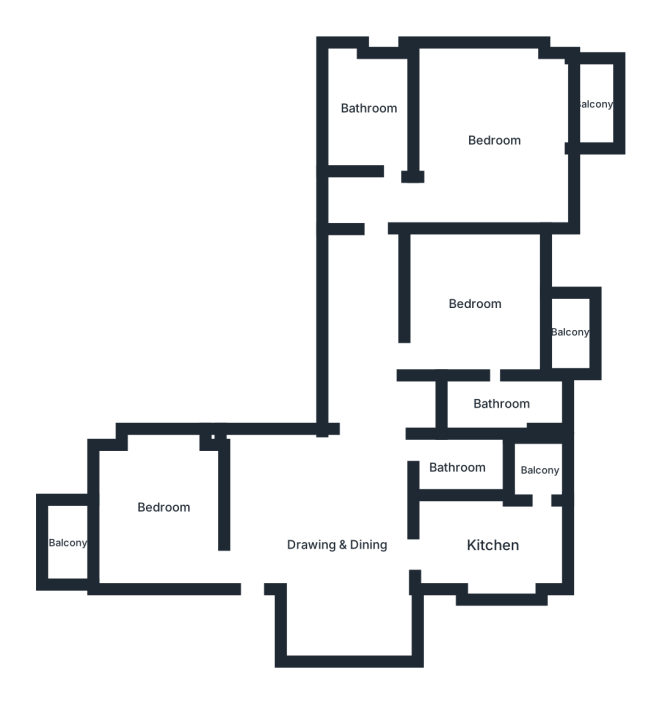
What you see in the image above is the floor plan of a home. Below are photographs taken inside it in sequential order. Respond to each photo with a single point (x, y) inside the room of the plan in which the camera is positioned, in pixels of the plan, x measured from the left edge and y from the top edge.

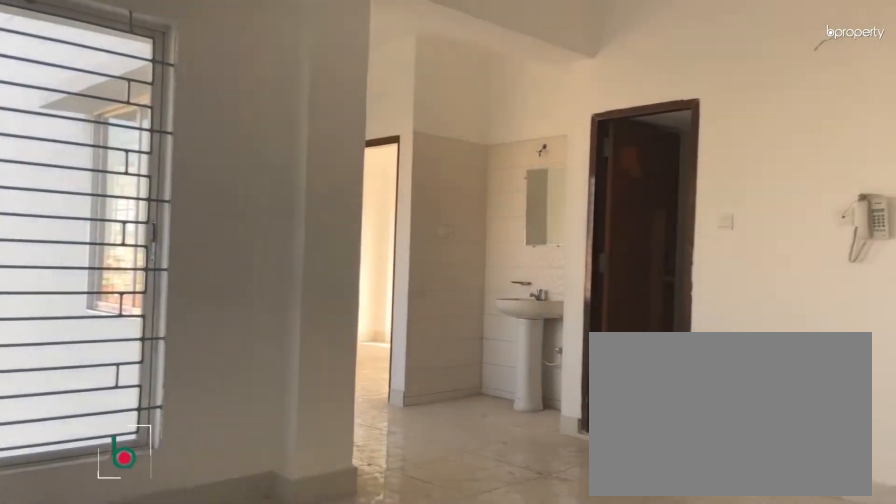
(339, 539)
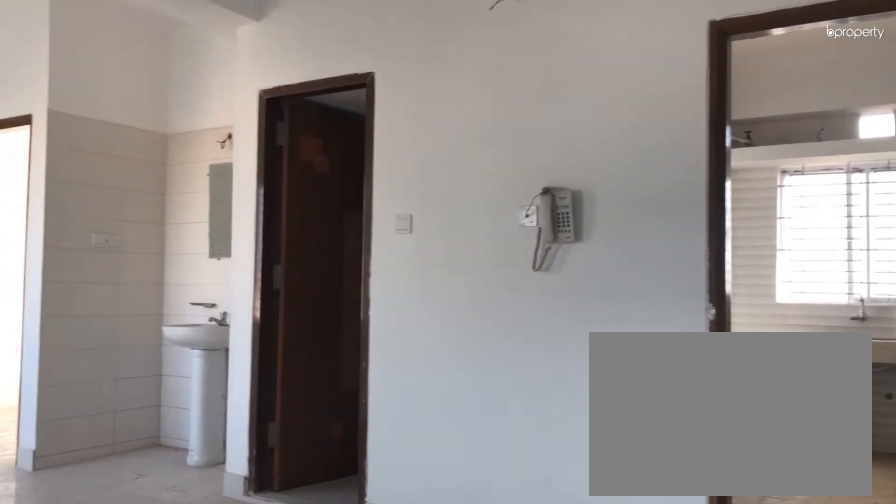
(339, 539)
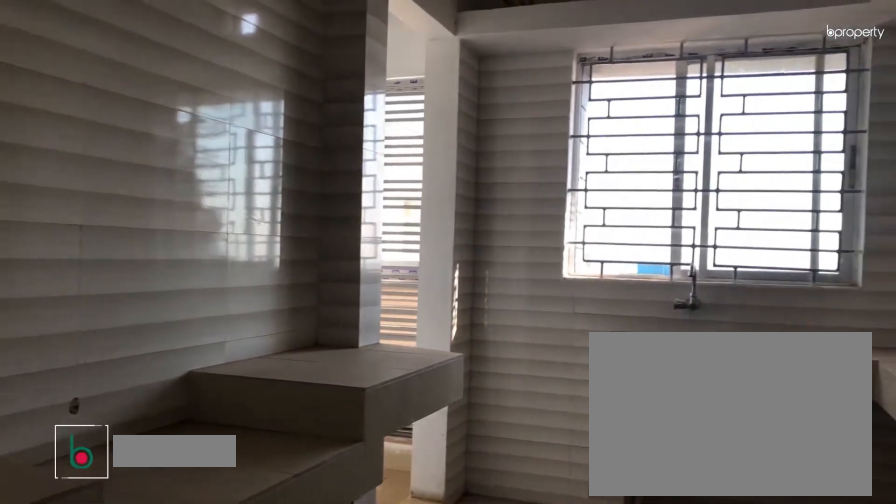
(494, 545)
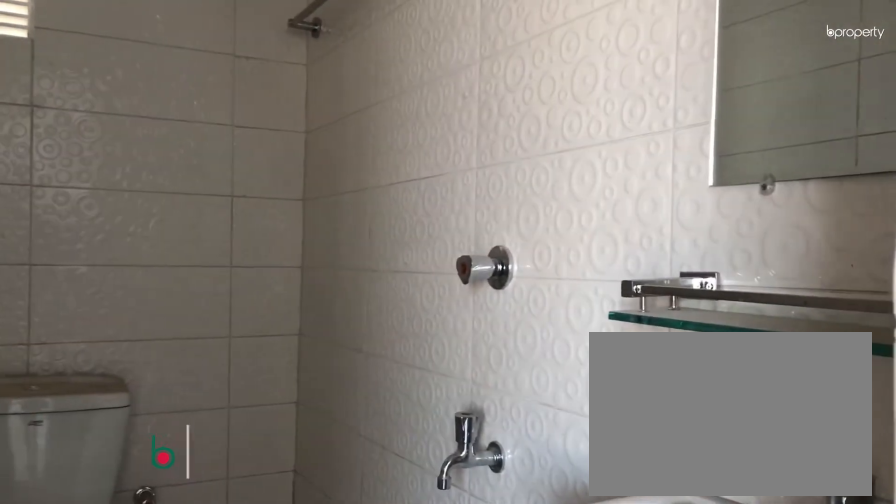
(459, 467)
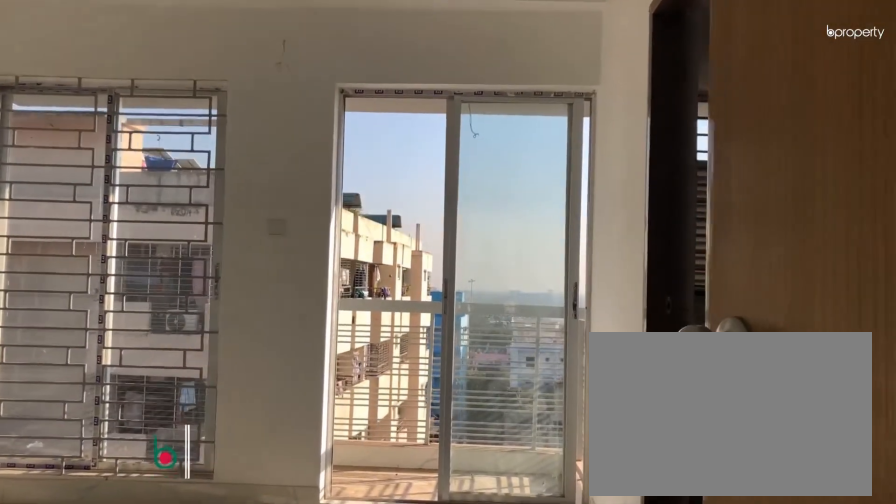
(477, 303)
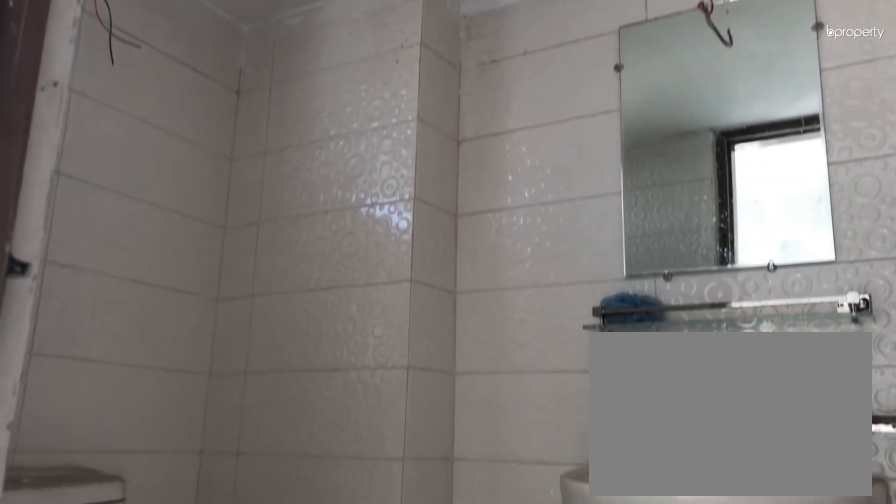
(502, 403)
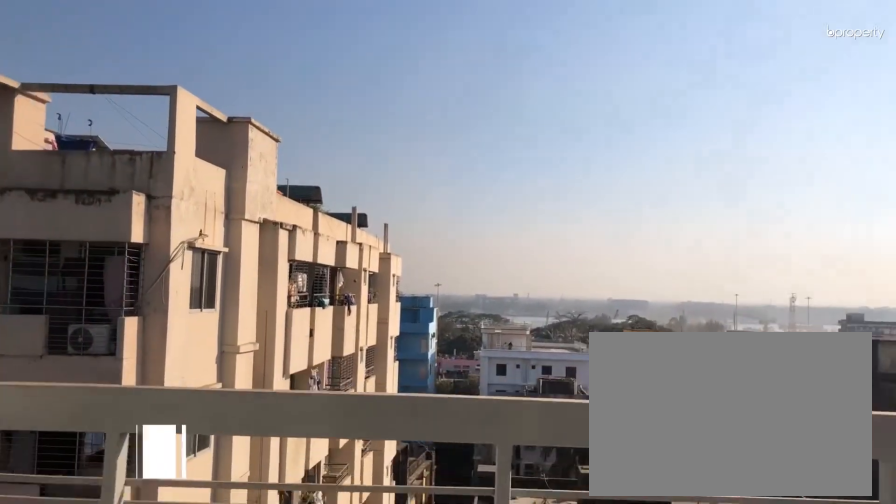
(568, 328)
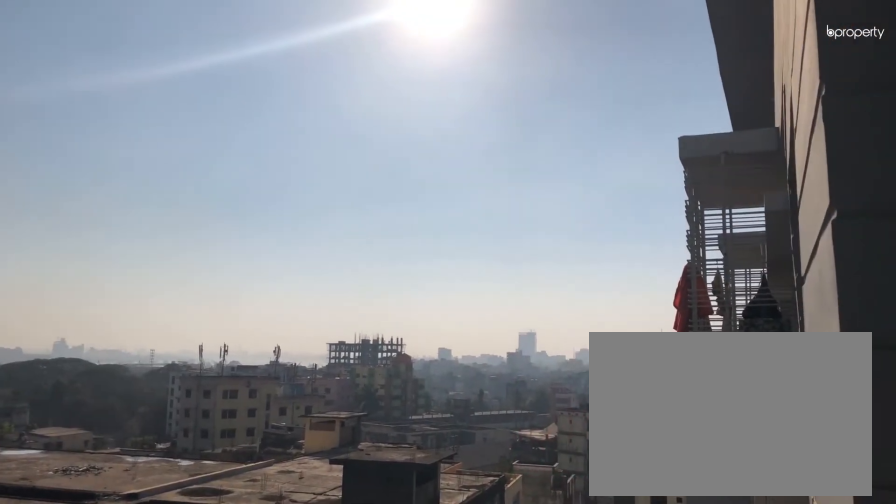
(568, 328)
